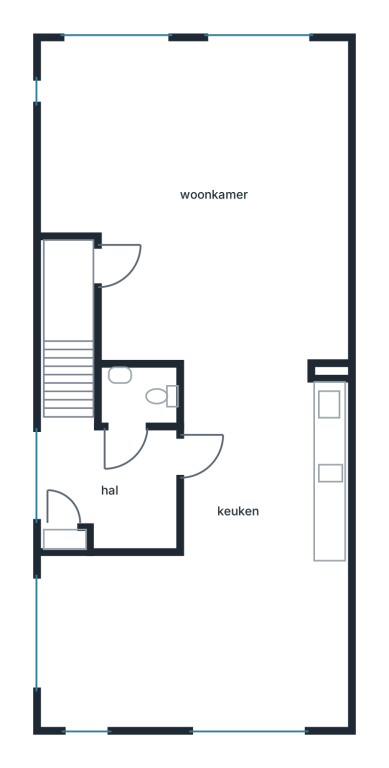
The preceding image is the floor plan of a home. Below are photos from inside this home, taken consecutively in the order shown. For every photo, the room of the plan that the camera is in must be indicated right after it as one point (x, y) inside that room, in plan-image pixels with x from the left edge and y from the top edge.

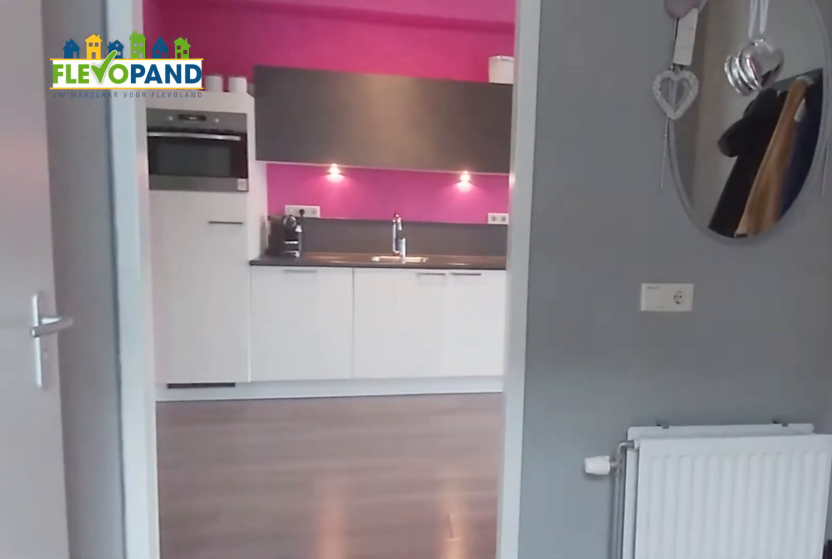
(112, 483)
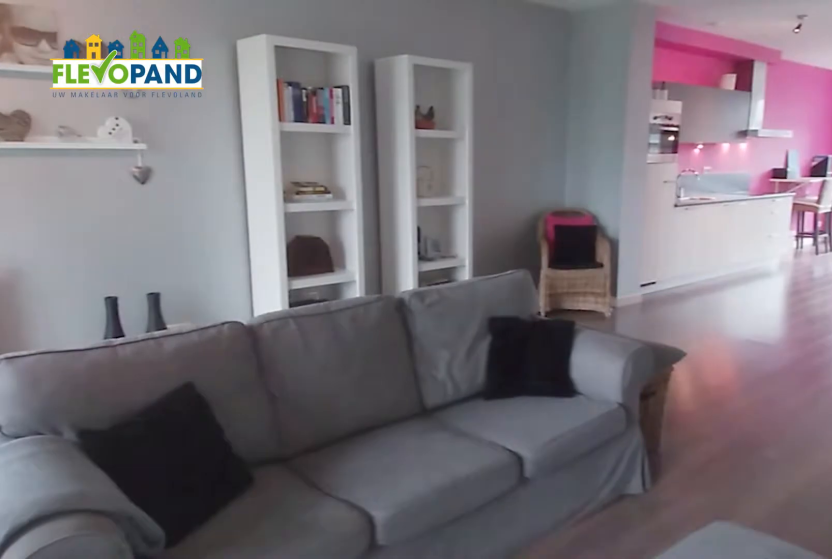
(206, 198)
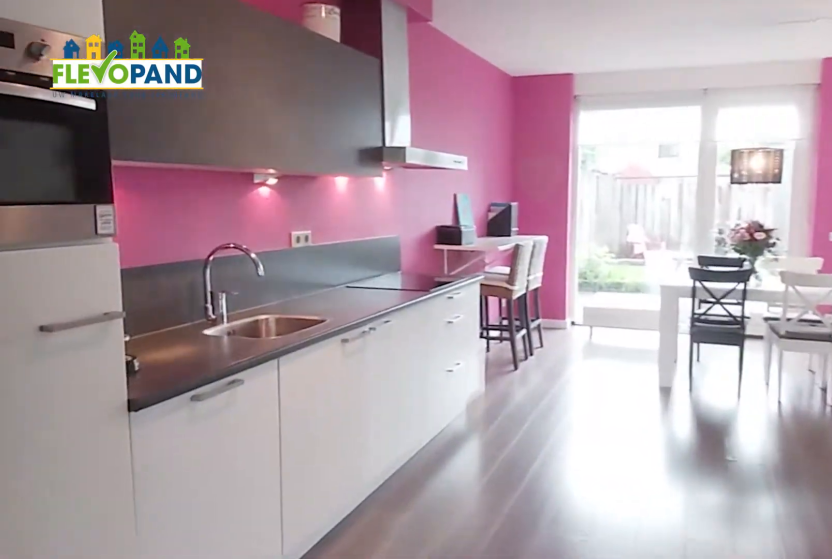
(120, 642)
